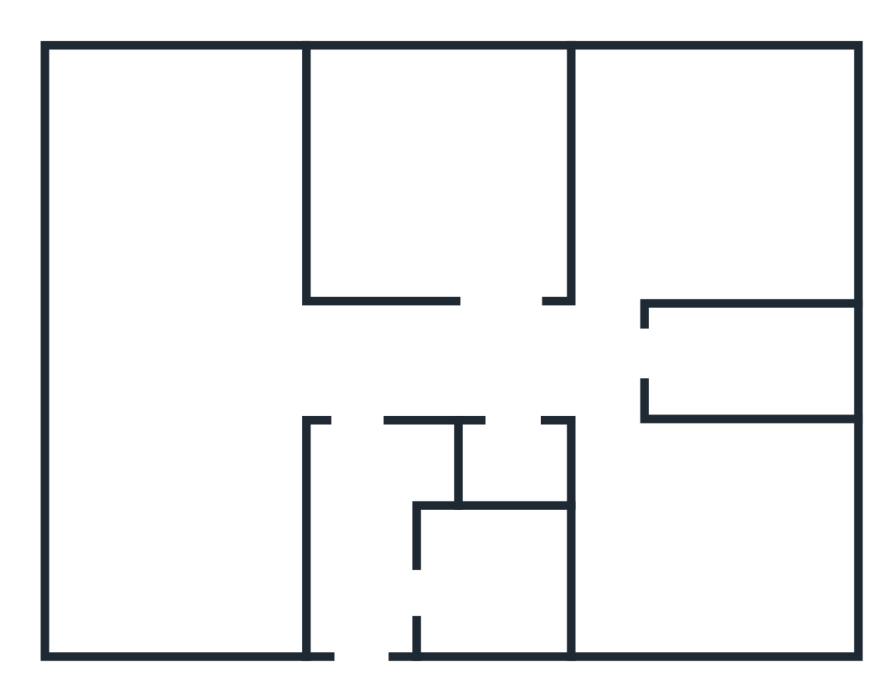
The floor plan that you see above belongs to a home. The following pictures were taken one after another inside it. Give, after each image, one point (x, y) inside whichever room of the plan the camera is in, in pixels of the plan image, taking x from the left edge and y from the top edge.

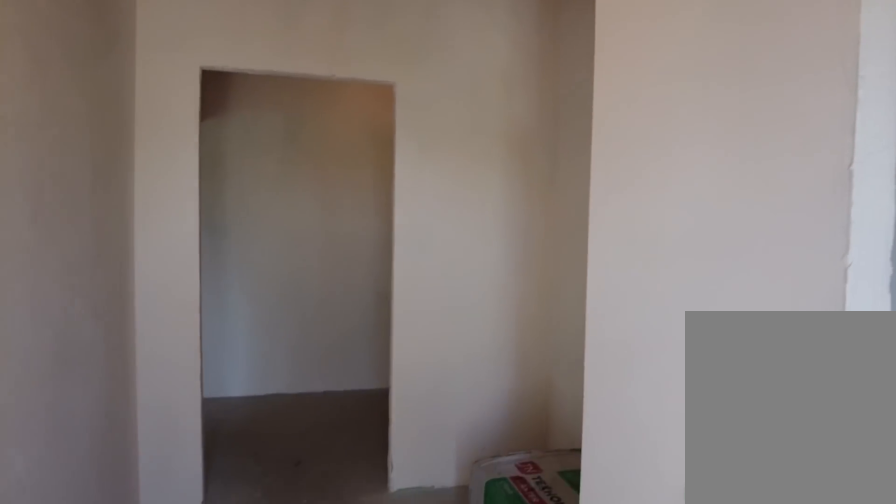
(378, 612)
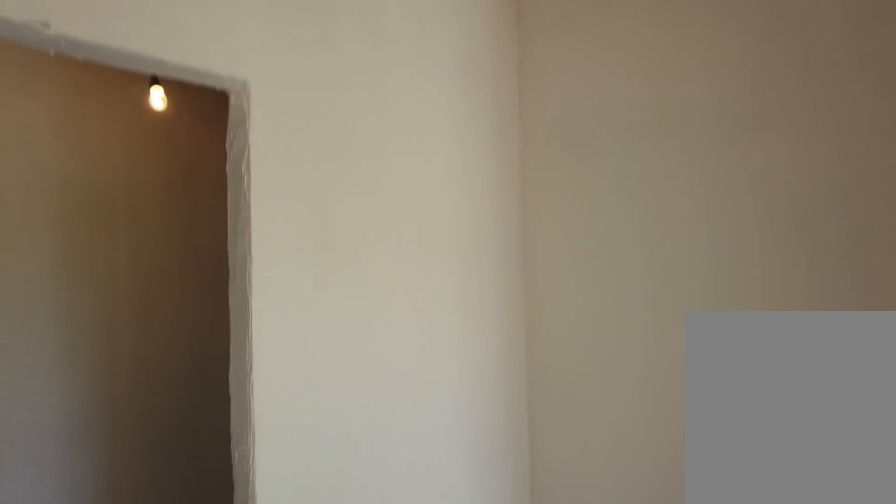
(354, 491)
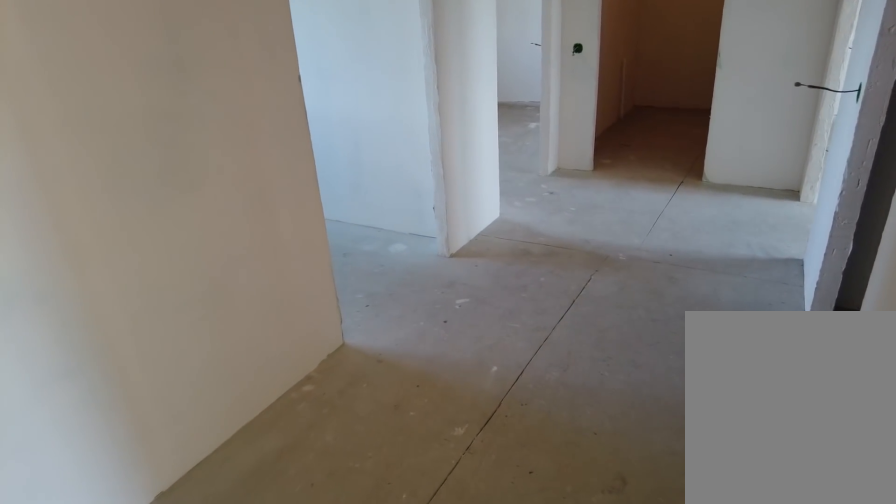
(362, 391)
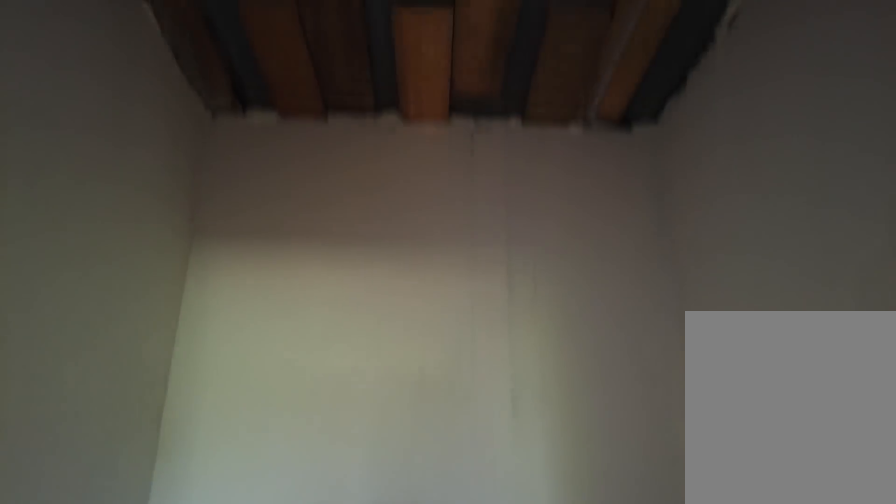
(526, 382)
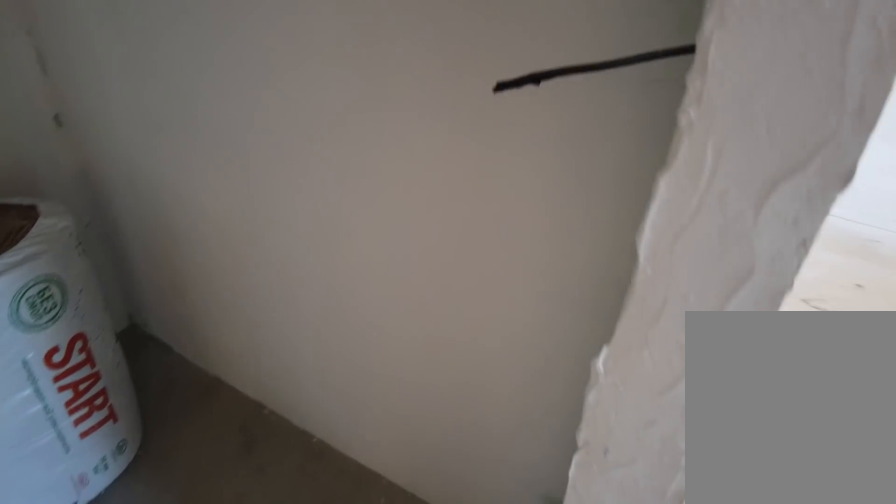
(526, 382)
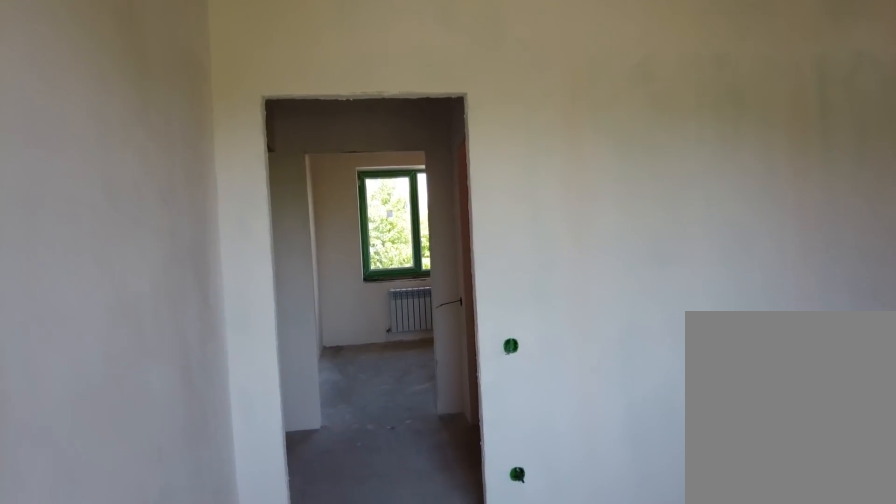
(653, 566)
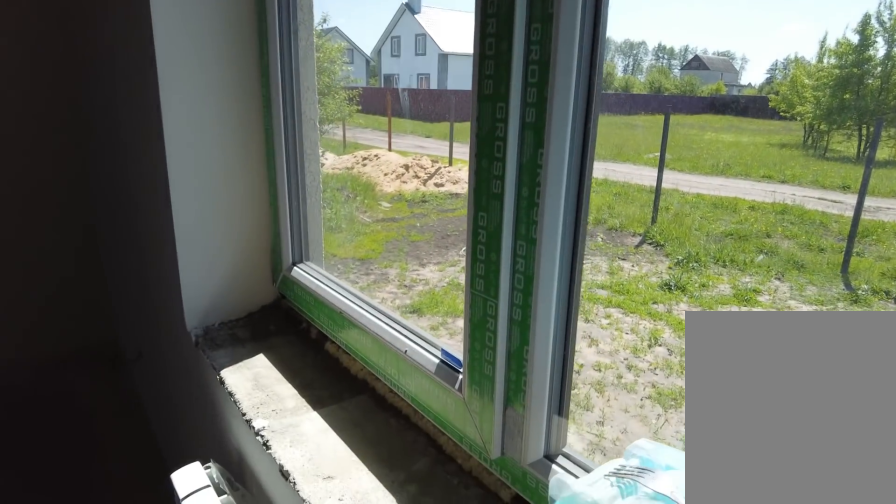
(653, 566)
